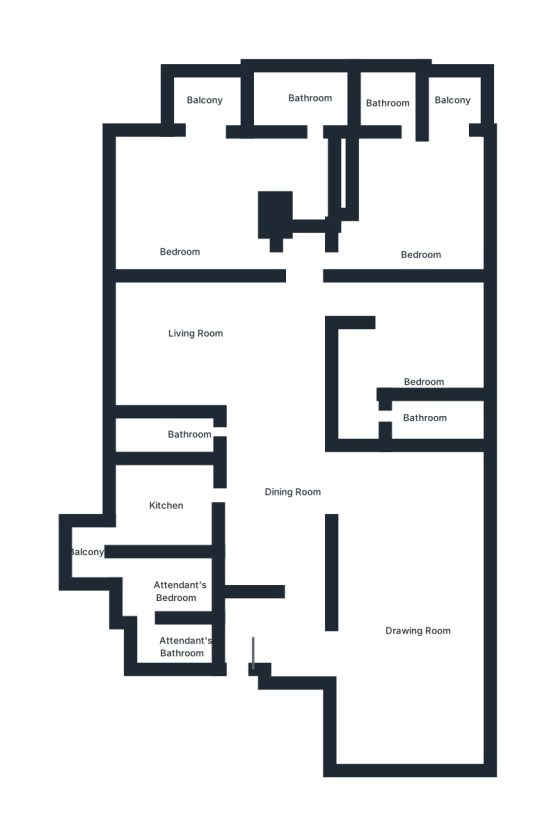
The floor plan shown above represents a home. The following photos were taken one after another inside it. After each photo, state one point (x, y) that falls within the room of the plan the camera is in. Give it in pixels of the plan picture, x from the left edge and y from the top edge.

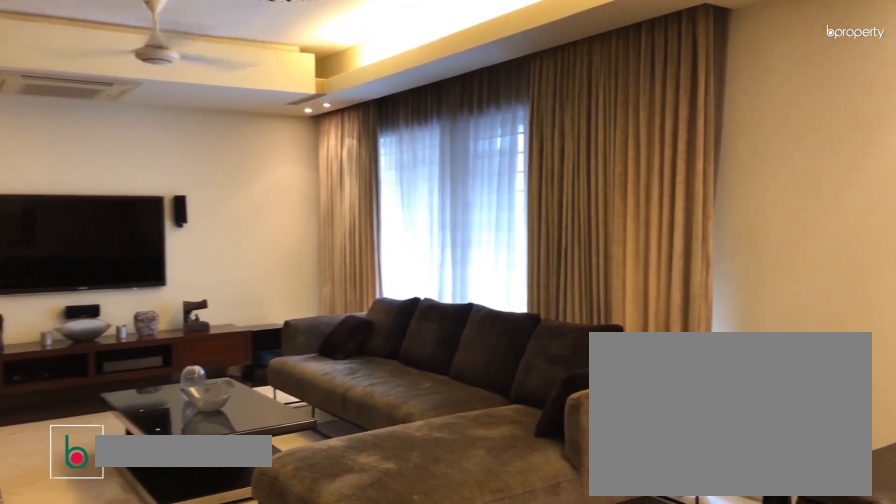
(408, 594)
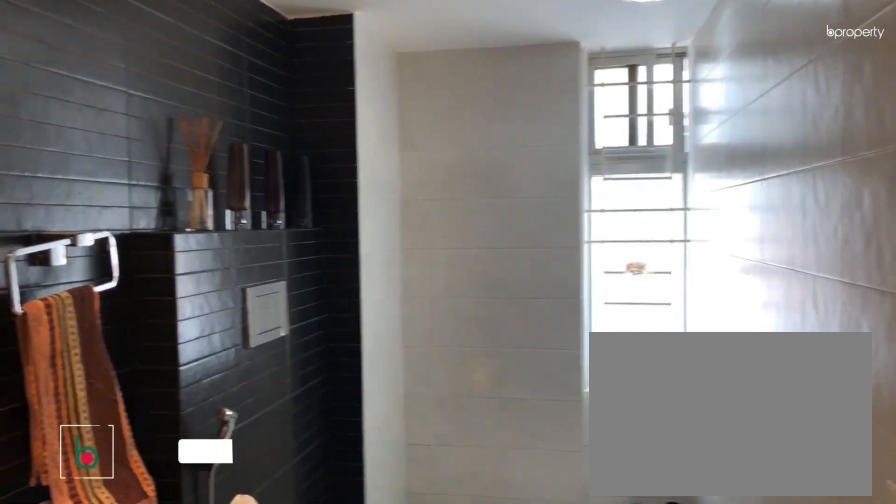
(168, 432)
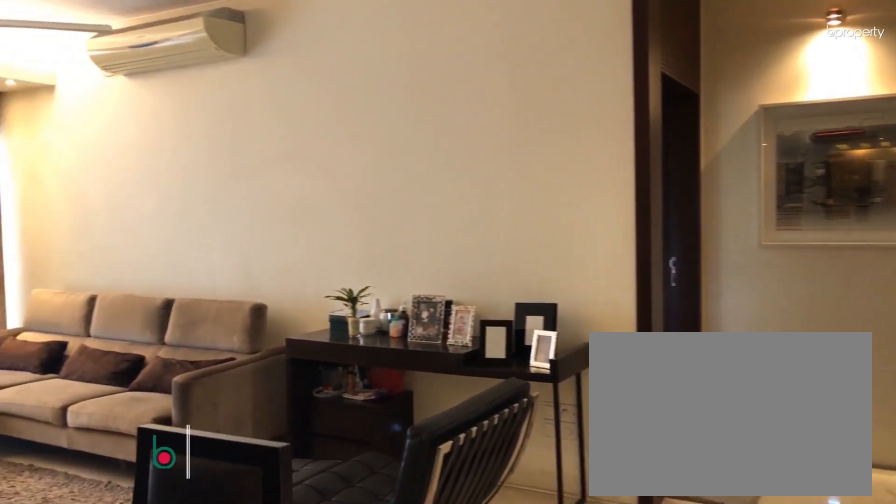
(225, 353)
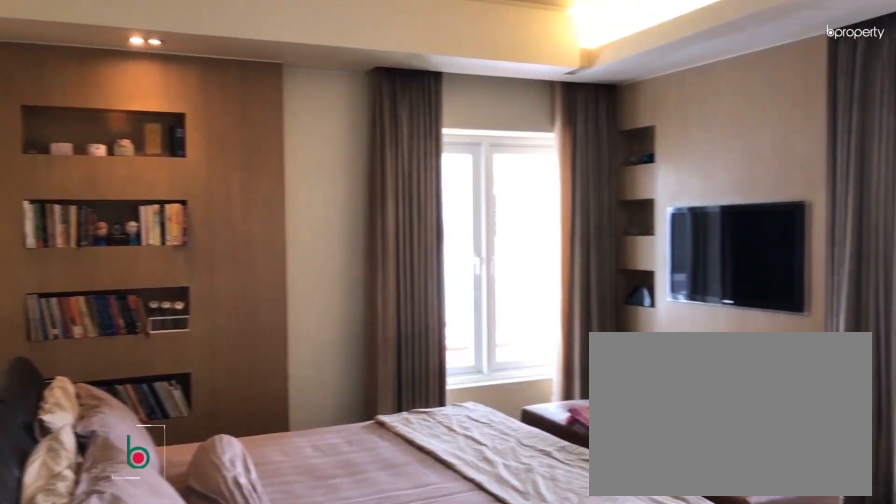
(183, 222)
